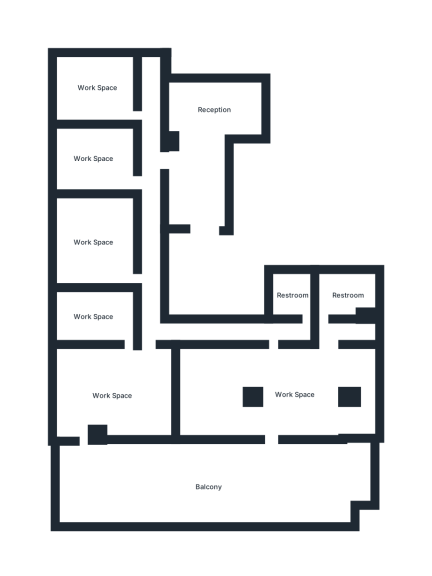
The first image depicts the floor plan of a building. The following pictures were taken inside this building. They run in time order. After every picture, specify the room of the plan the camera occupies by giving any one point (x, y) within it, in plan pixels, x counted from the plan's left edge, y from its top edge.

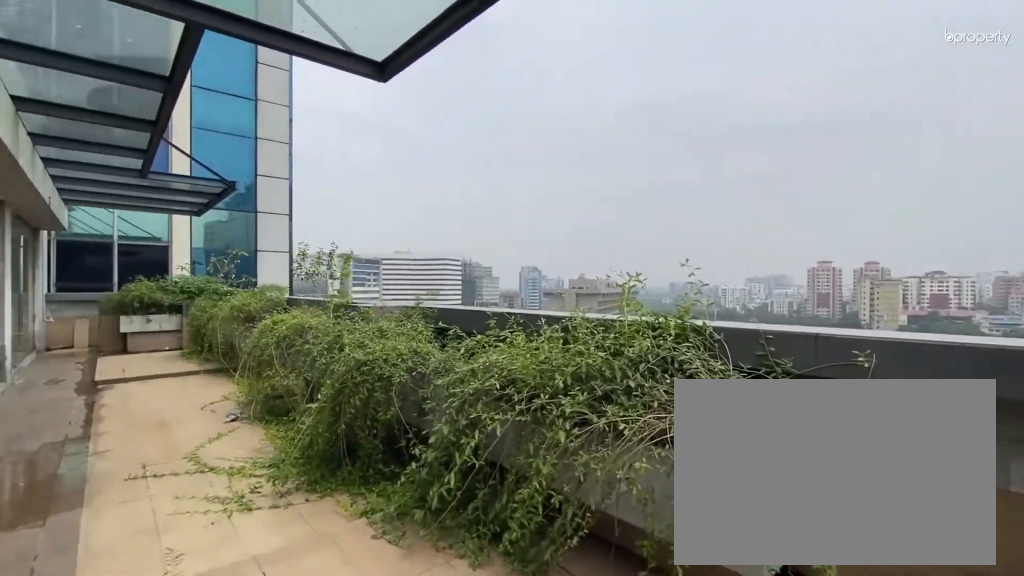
(120, 492)
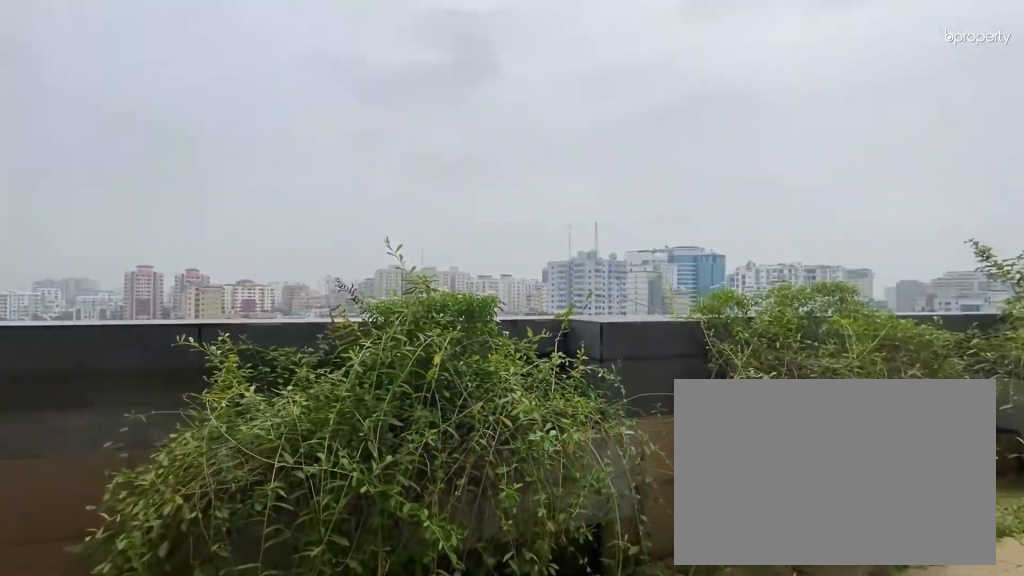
(252, 492)
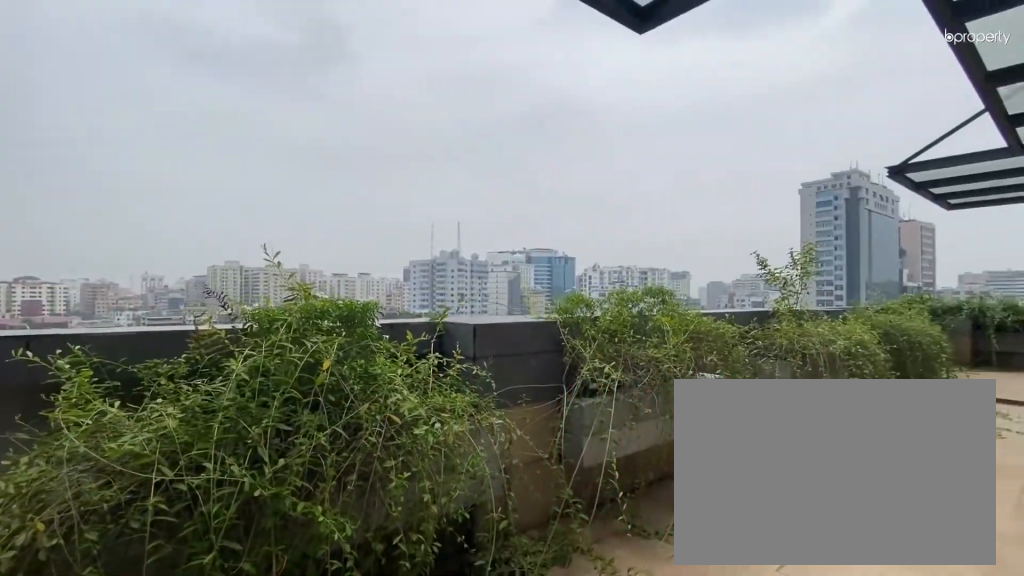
(252, 492)
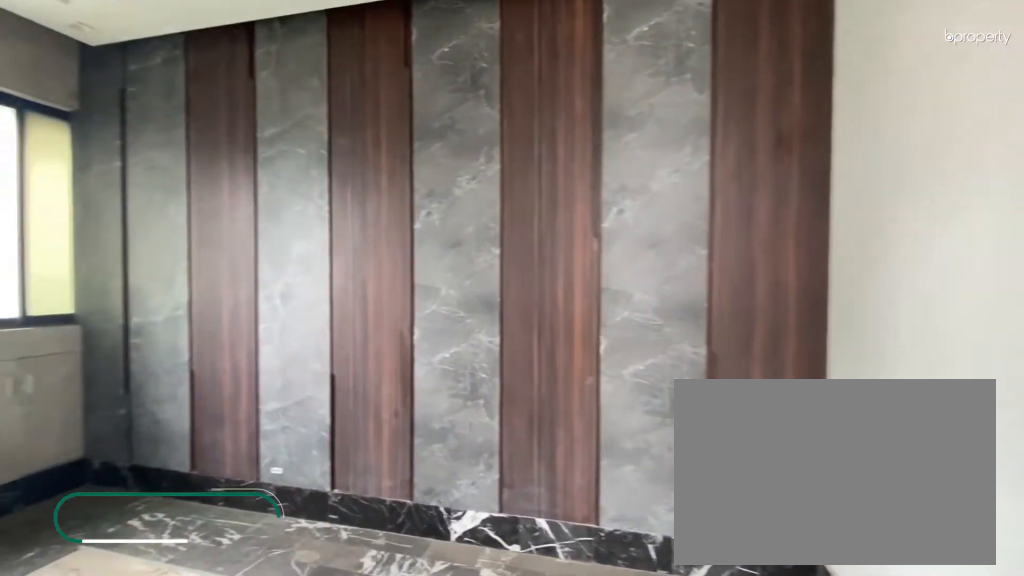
(92, 317)
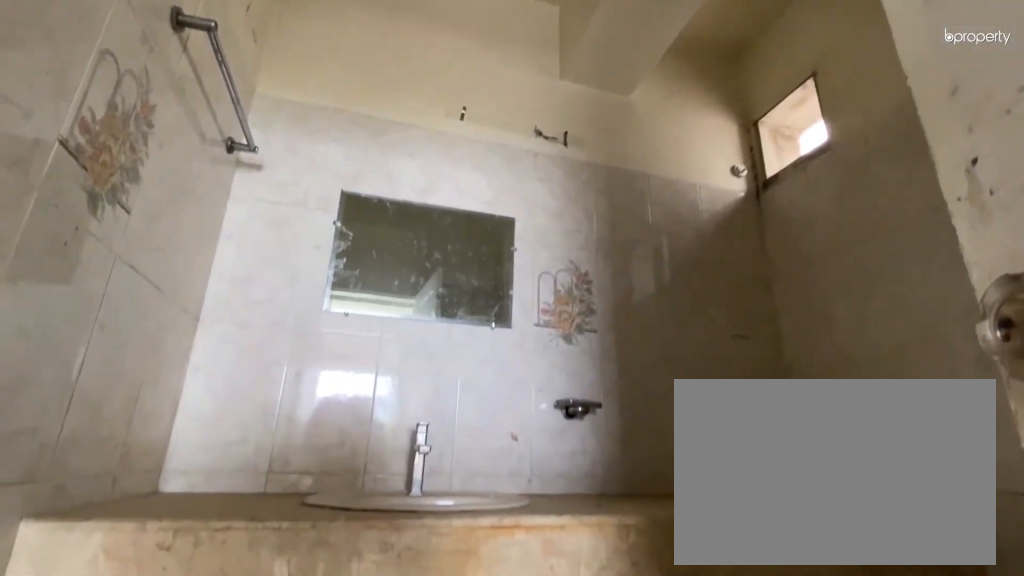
(343, 297)
